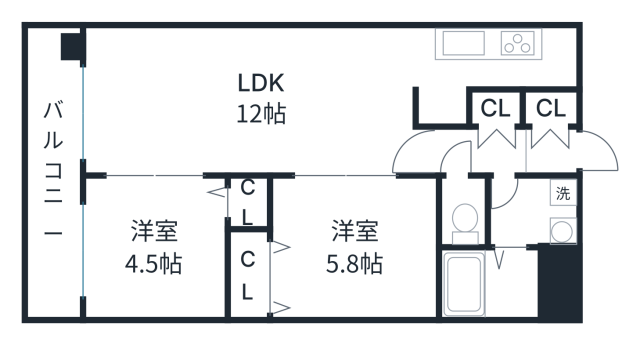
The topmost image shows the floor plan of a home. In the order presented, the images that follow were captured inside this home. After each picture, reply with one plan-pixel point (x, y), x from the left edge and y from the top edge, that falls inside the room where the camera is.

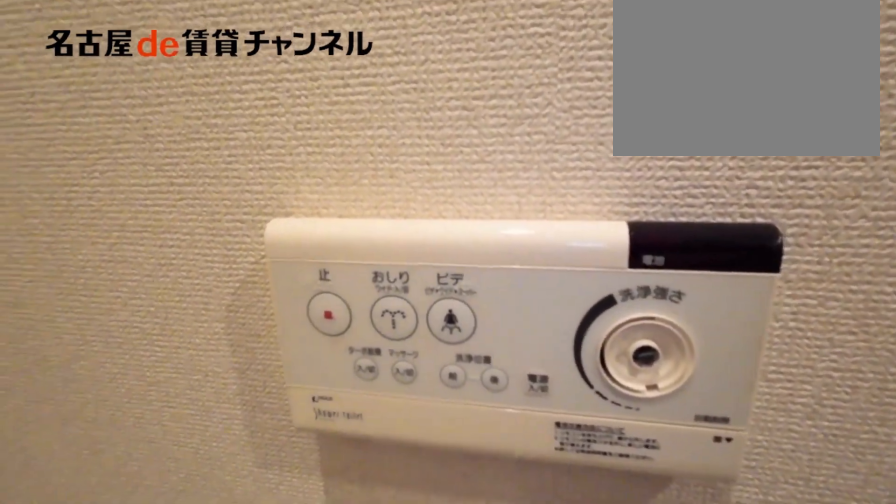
(463, 211)
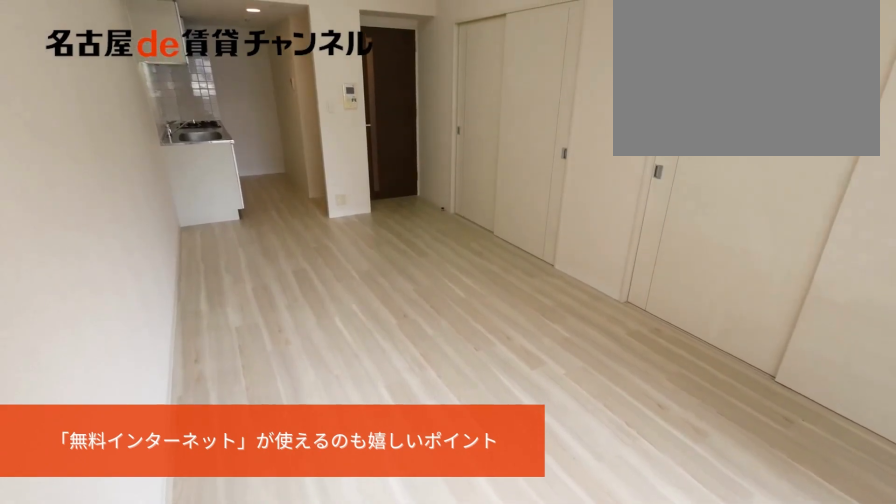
(257, 100)
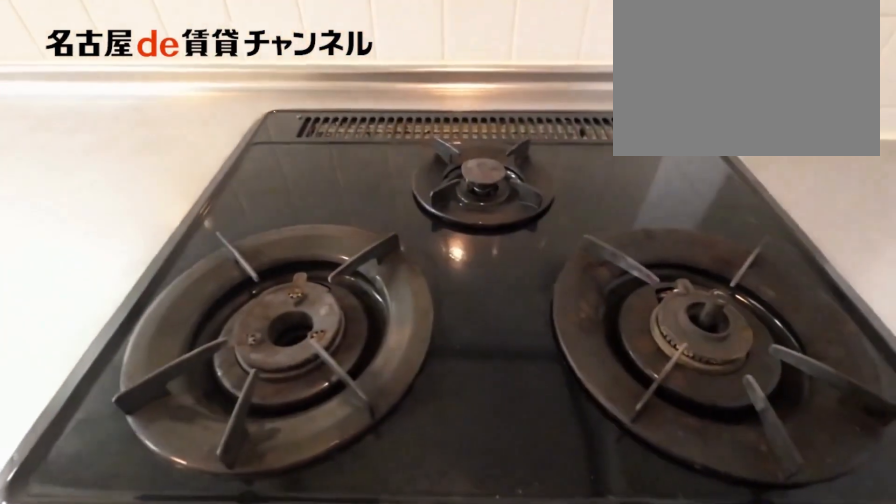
(497, 58)
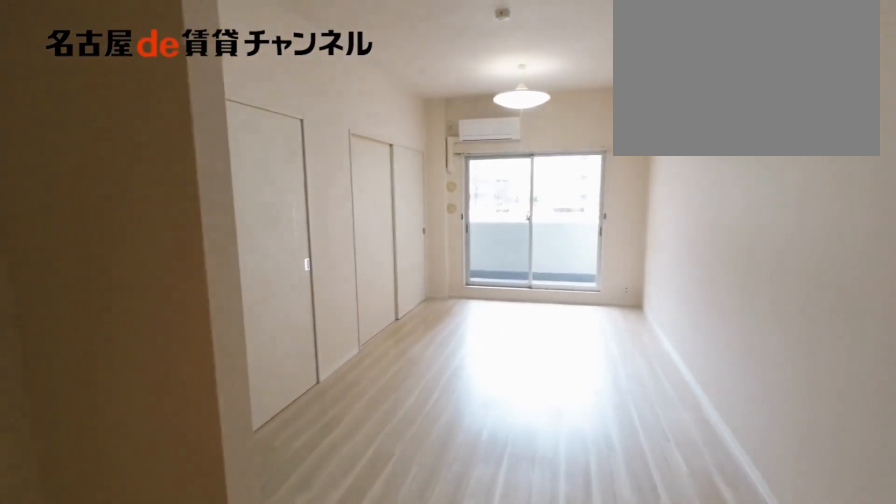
(497, 58)
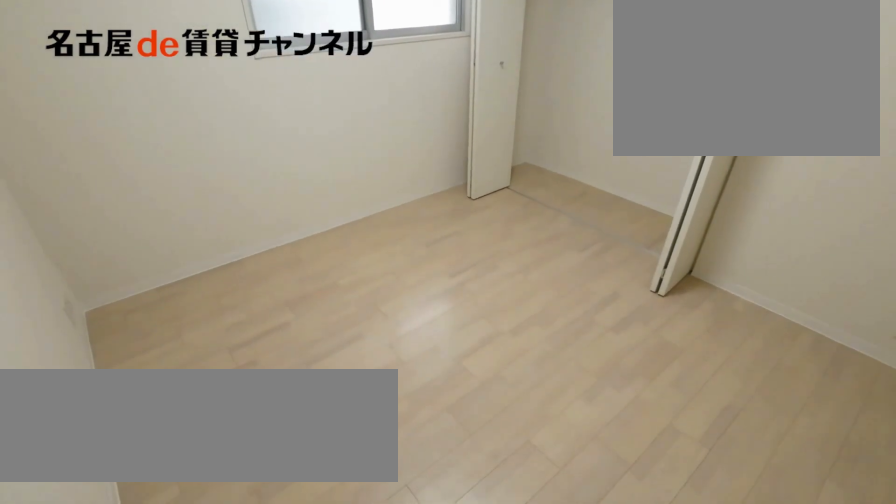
(339, 248)
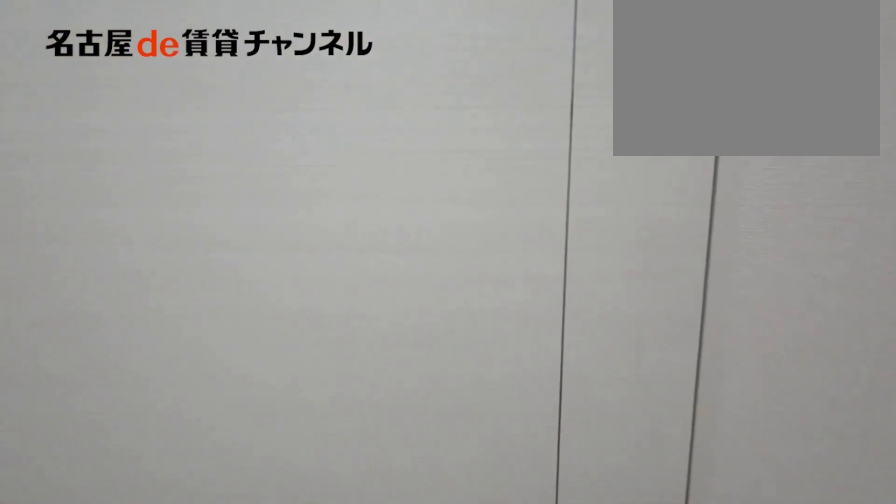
(339, 248)
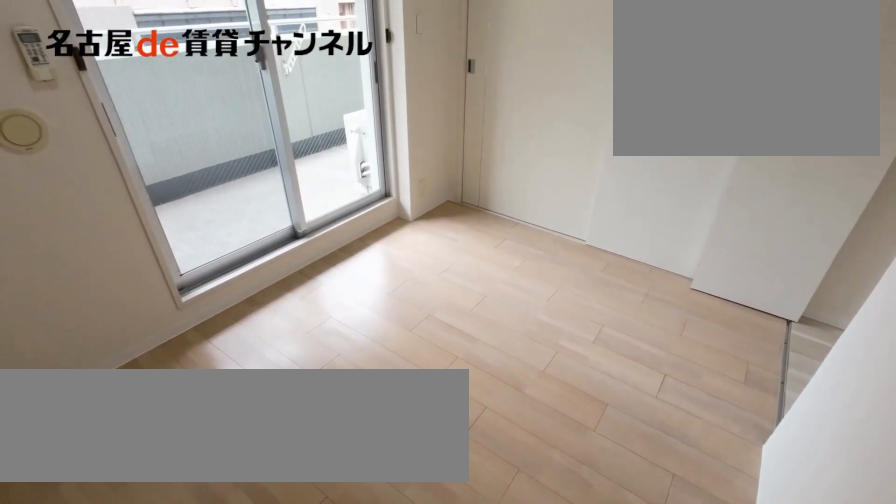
(164, 239)
